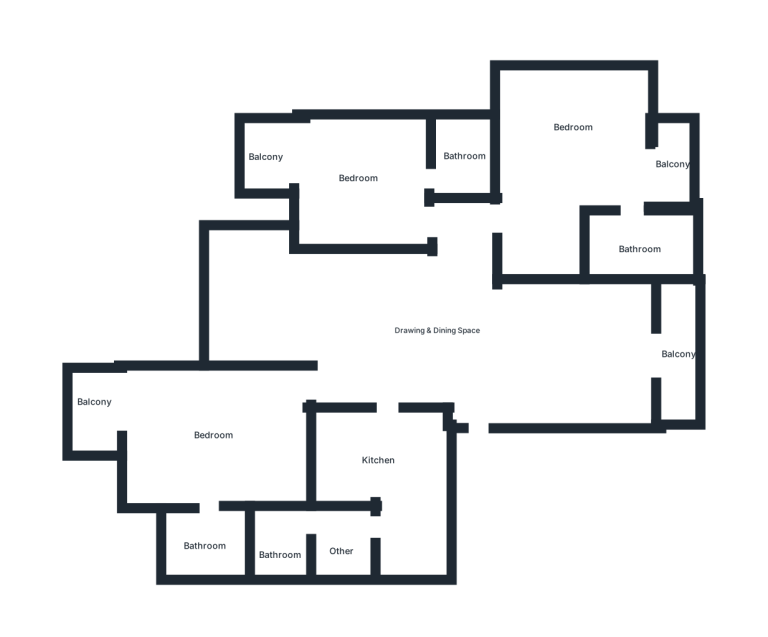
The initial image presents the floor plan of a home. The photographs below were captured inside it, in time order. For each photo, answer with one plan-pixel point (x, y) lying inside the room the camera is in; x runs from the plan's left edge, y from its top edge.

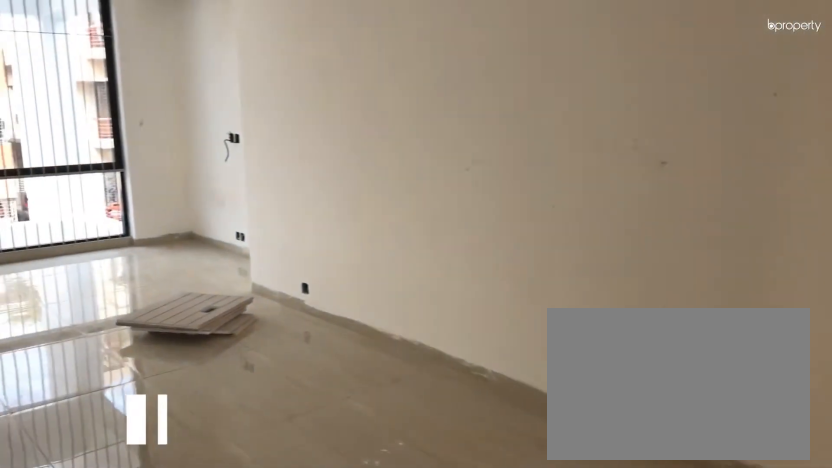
(362, 322)
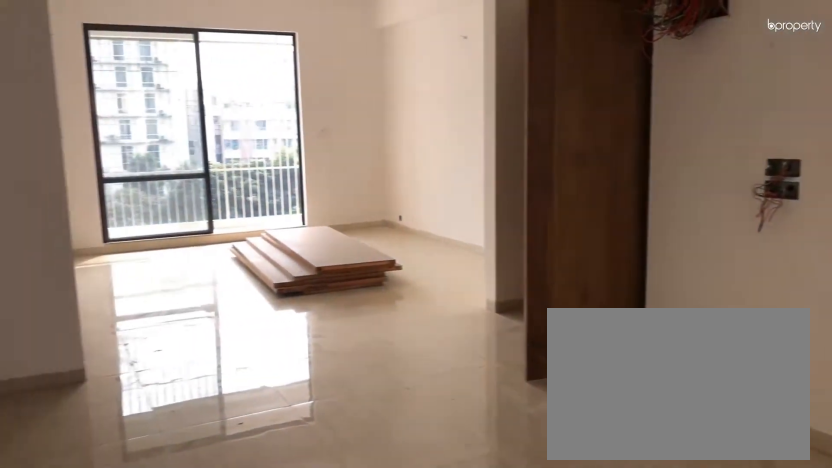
(362, 322)
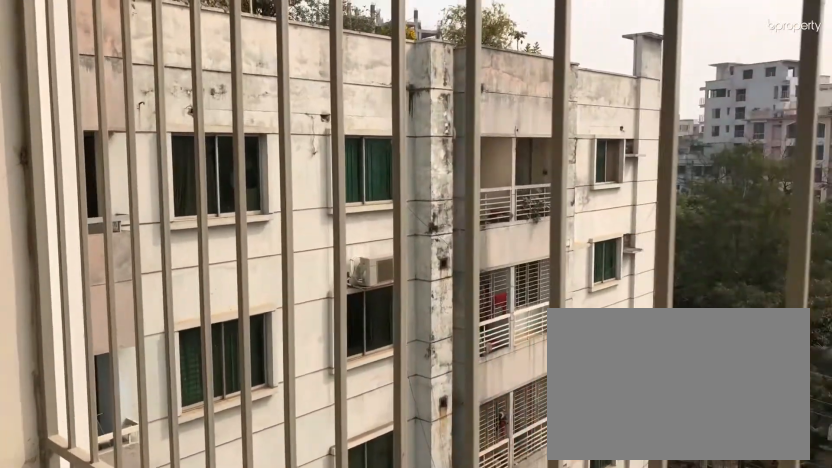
(677, 369)
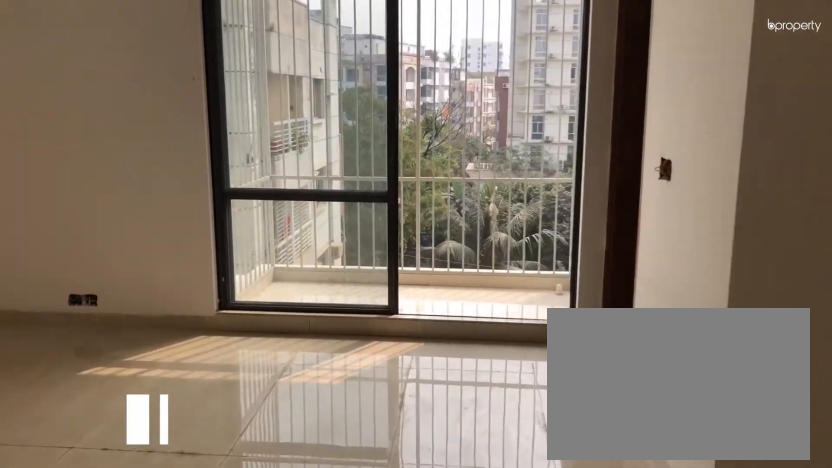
(564, 147)
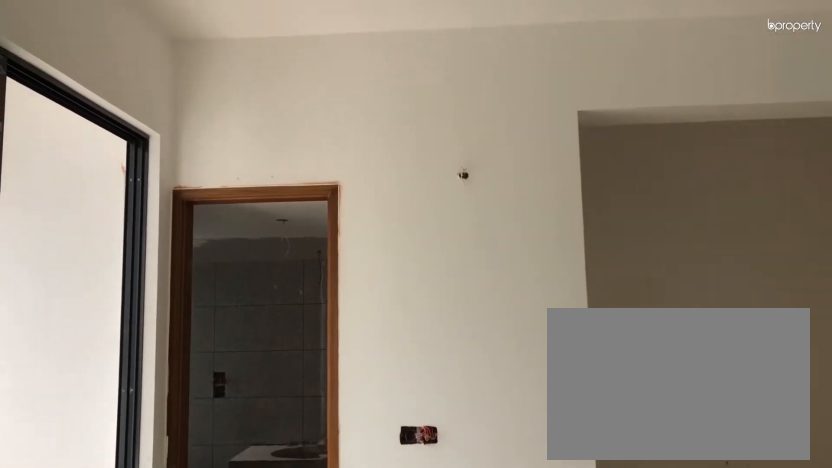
(564, 147)
